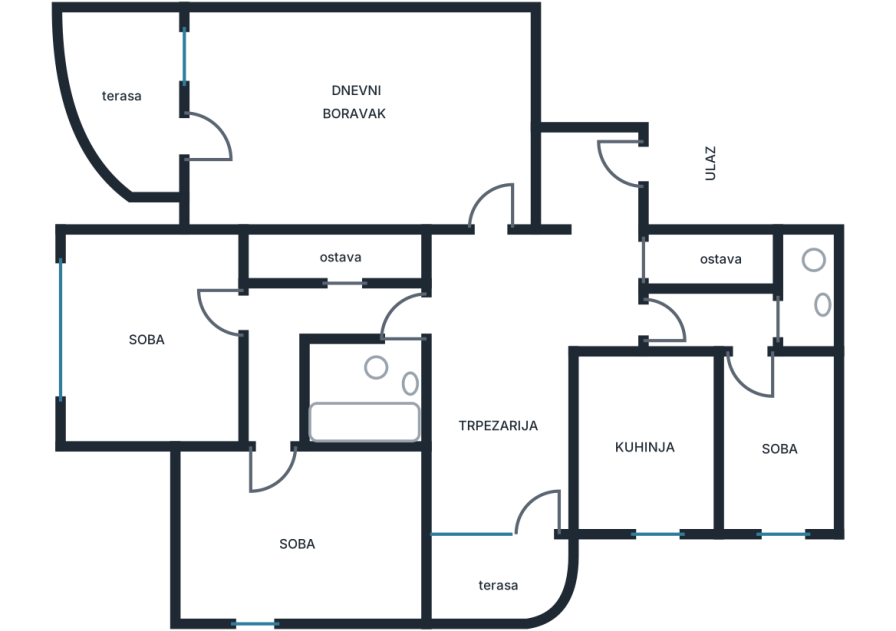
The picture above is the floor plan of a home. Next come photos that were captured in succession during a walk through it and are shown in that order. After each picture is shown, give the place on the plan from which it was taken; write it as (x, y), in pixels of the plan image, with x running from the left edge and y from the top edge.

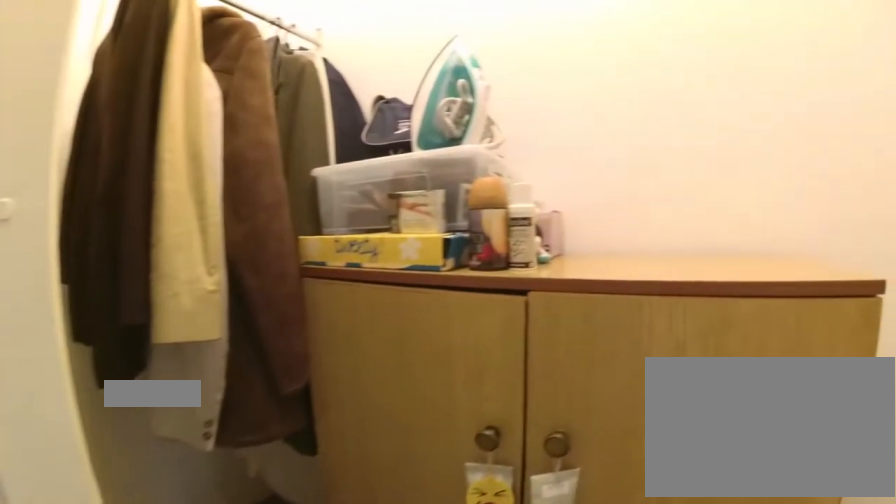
(376, 315)
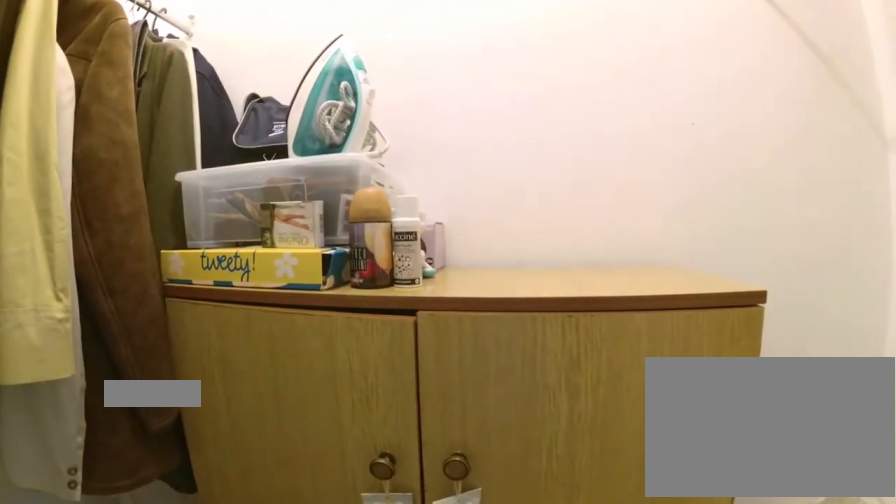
(370, 310)
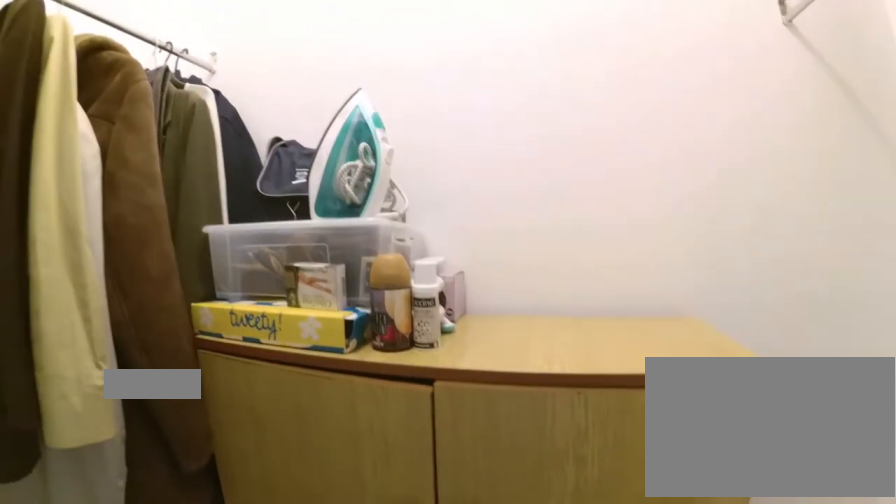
(370, 310)
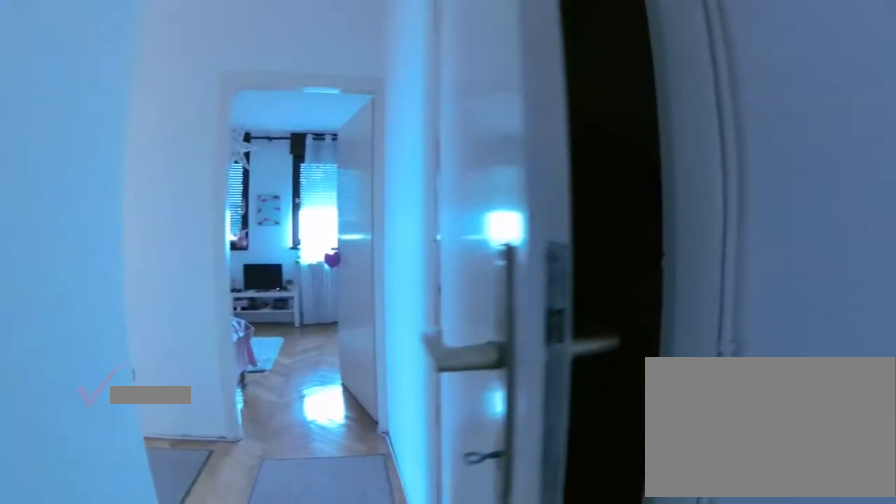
(404, 314)
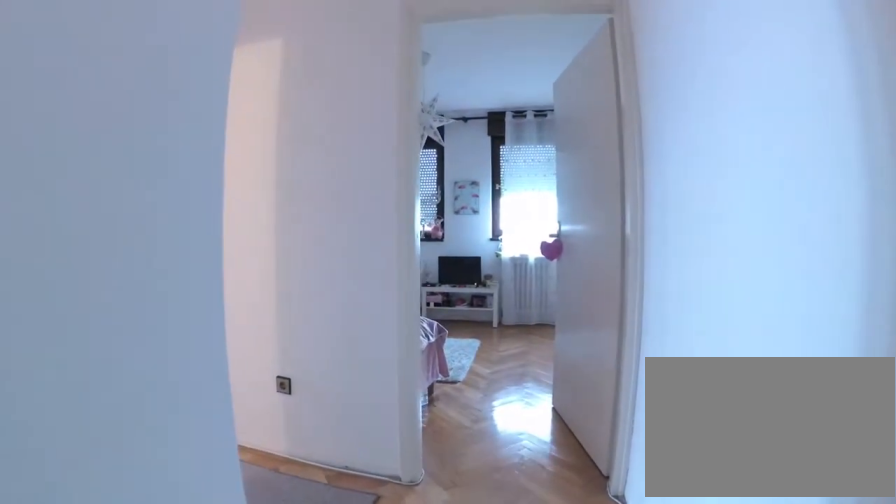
(365, 314)
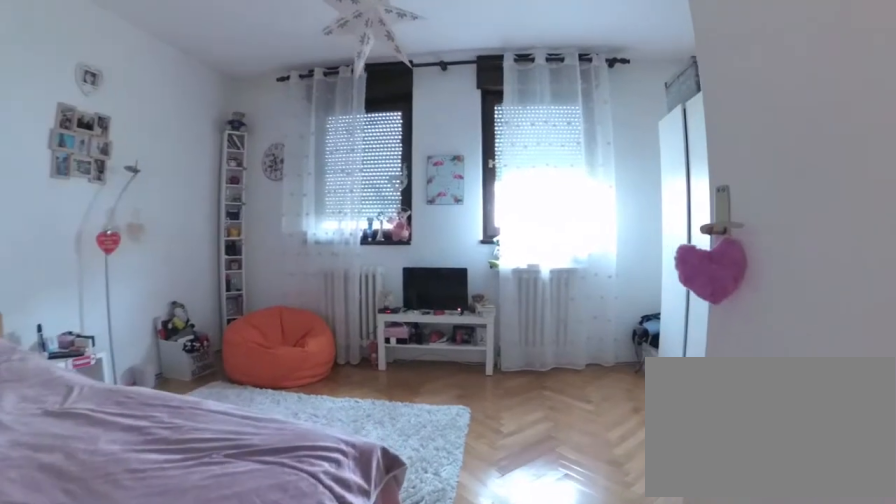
(263, 312)
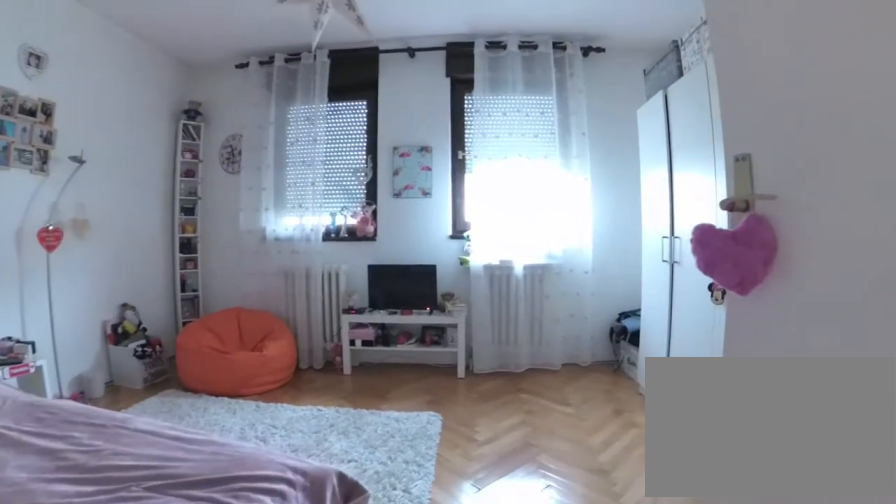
(256, 312)
